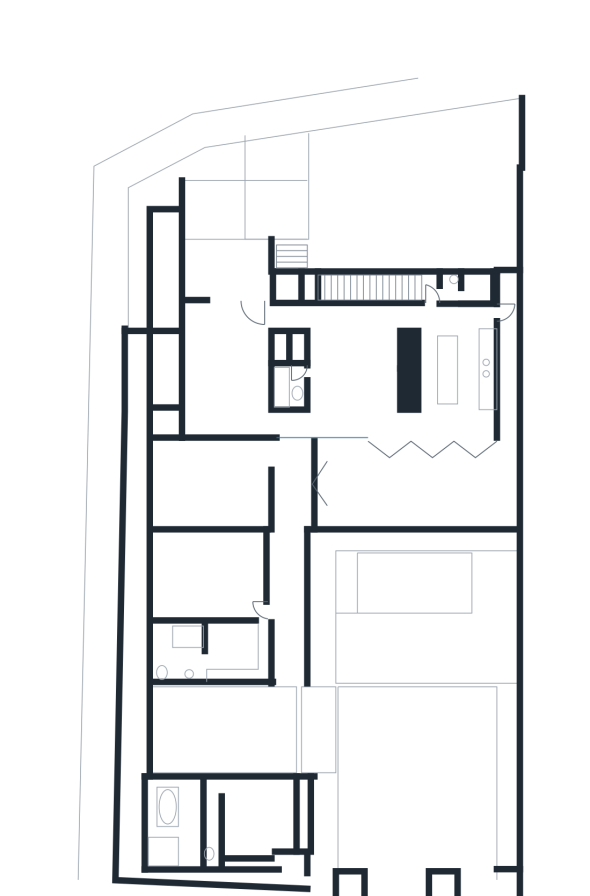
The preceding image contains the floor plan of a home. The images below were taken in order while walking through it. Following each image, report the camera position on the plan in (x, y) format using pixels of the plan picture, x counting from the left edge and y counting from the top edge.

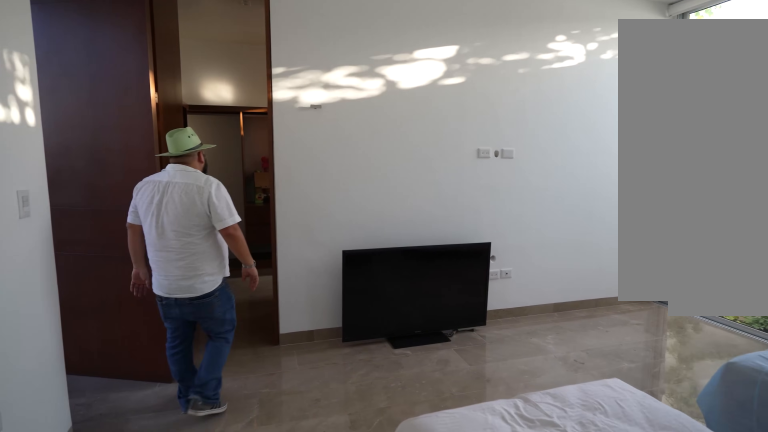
(243, 539)
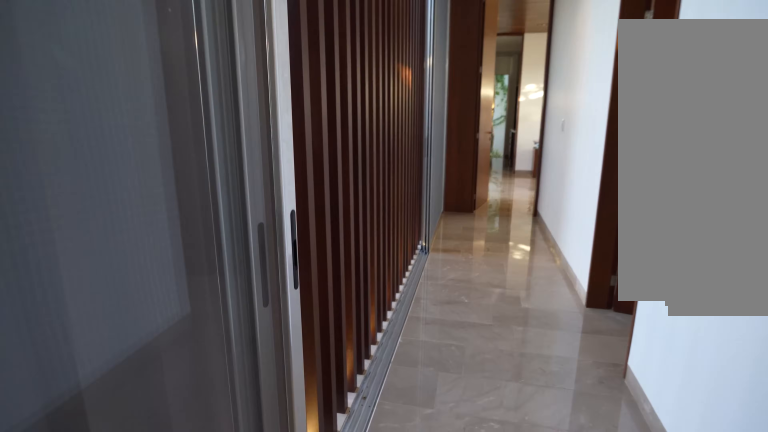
(291, 544)
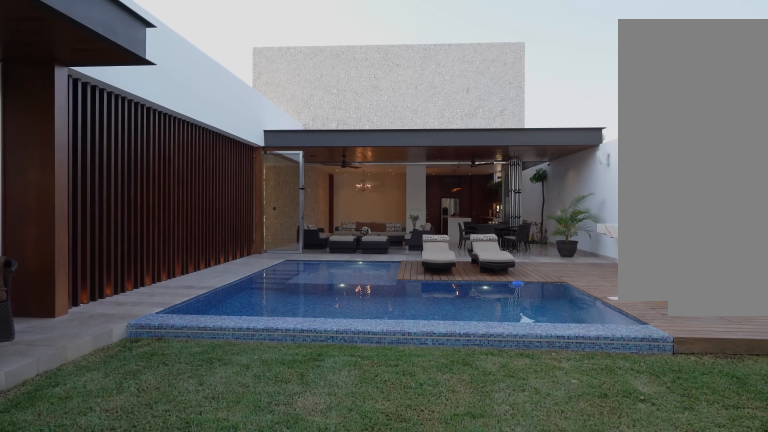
(408, 768)
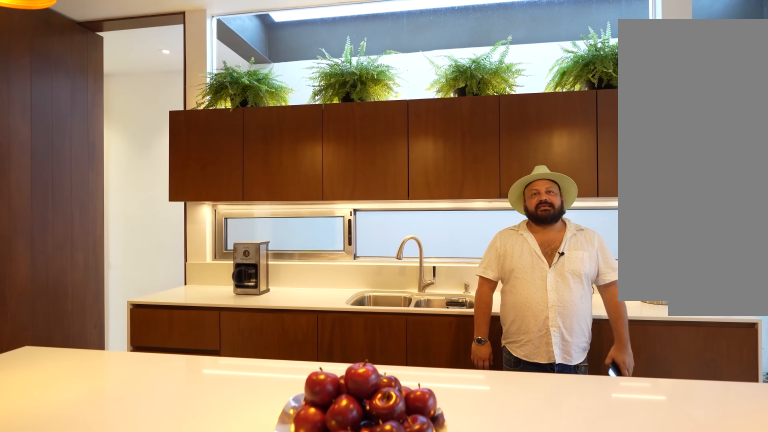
(426, 364)
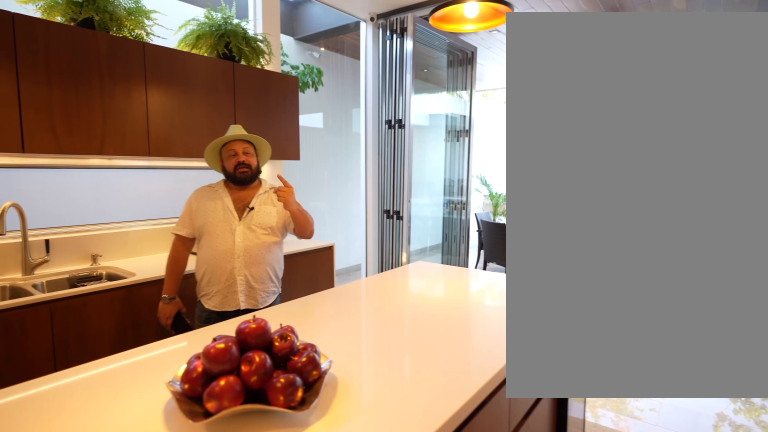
(426, 364)
